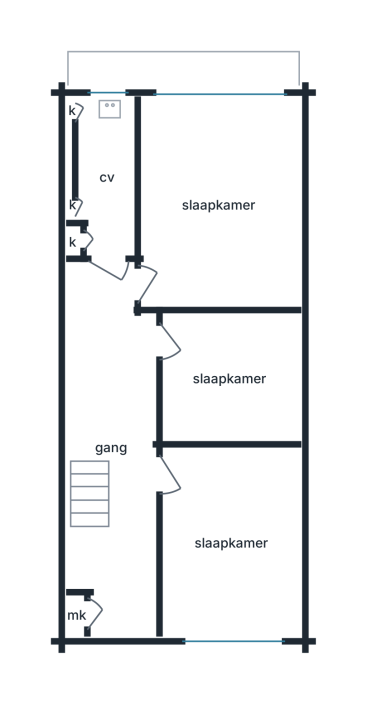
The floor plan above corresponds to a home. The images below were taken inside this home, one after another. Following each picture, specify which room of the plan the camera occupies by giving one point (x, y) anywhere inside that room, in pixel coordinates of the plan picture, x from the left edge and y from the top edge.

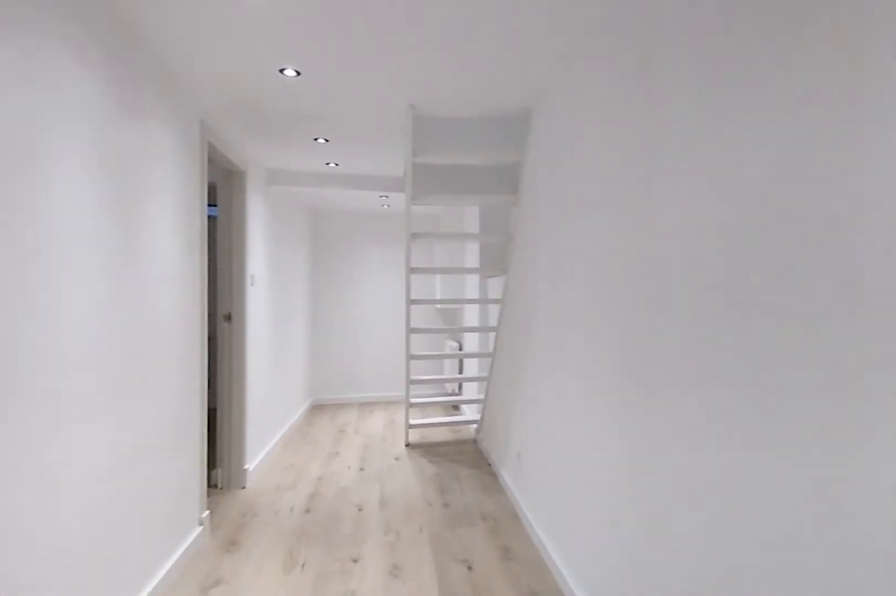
(113, 442)
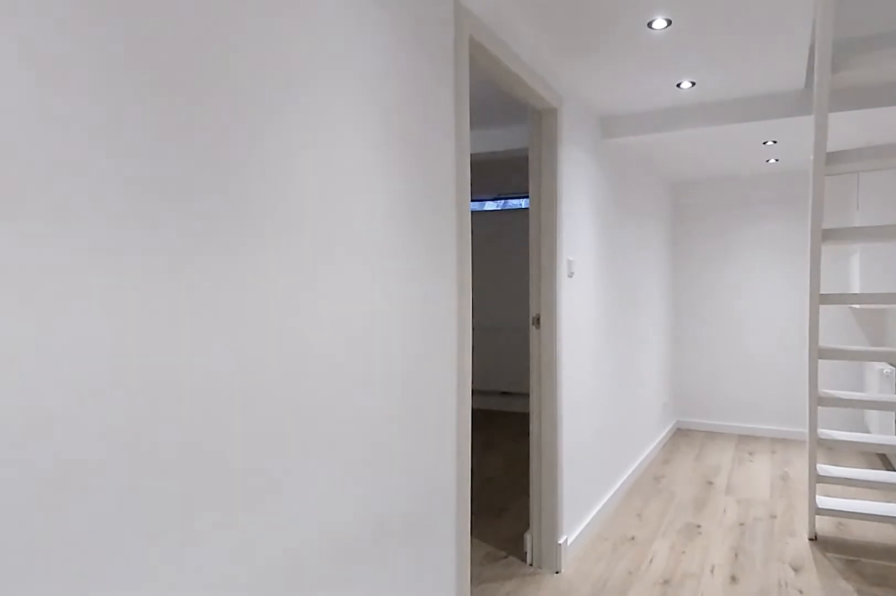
(113, 442)
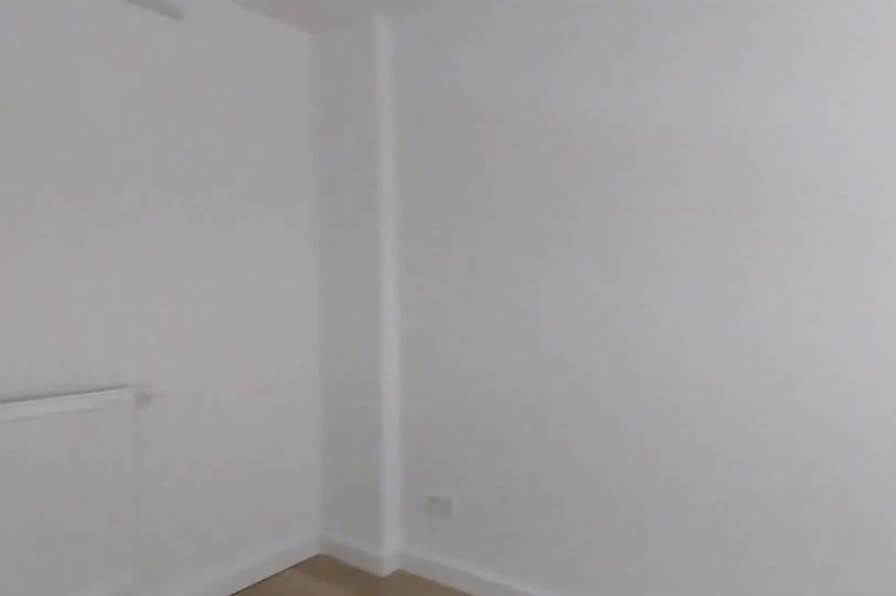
(228, 631)
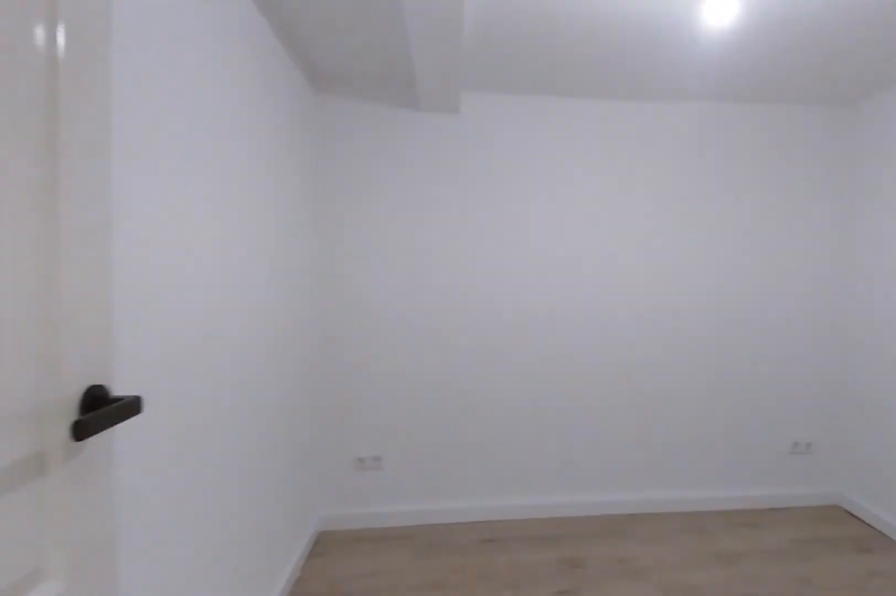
(229, 379)
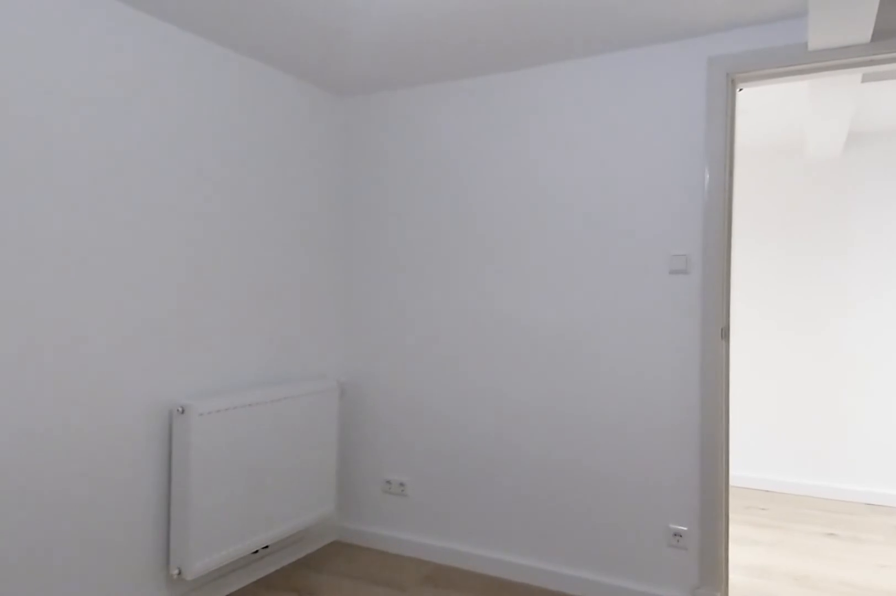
(229, 379)
